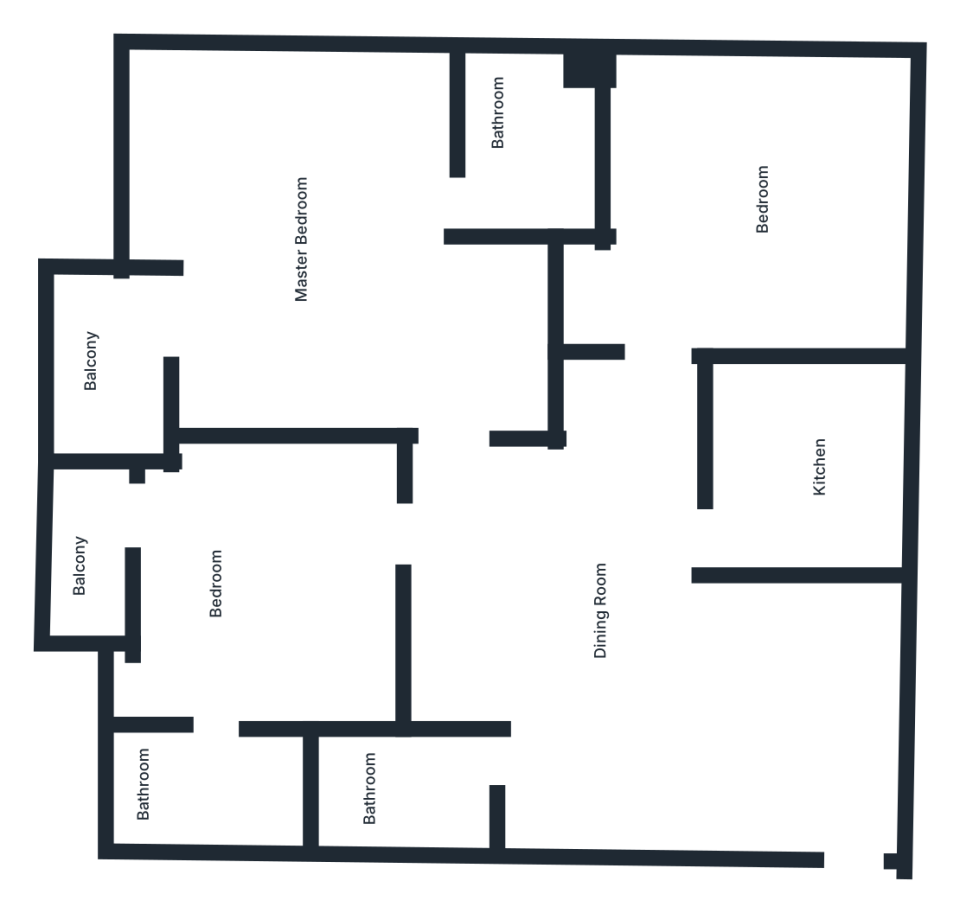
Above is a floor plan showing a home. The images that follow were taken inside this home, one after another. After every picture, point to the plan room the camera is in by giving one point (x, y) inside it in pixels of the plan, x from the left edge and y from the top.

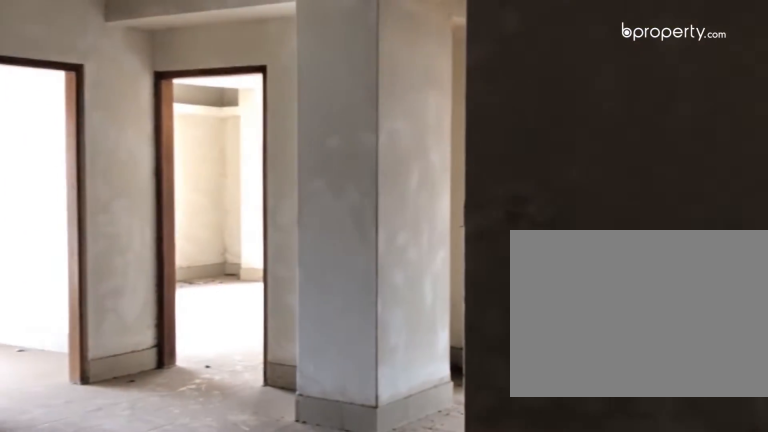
(664, 697)
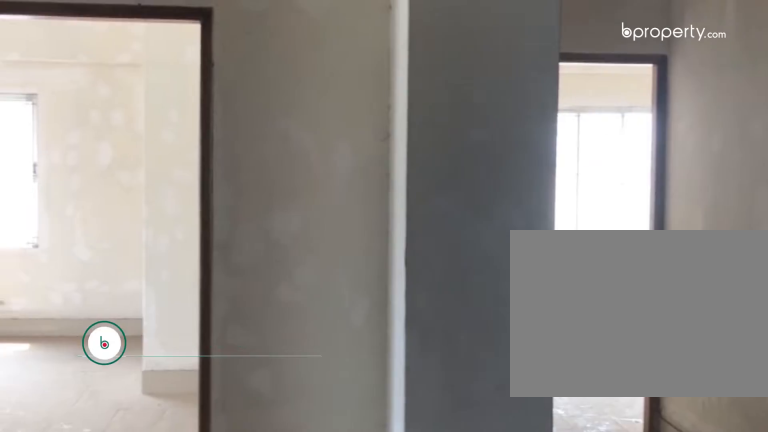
(662, 697)
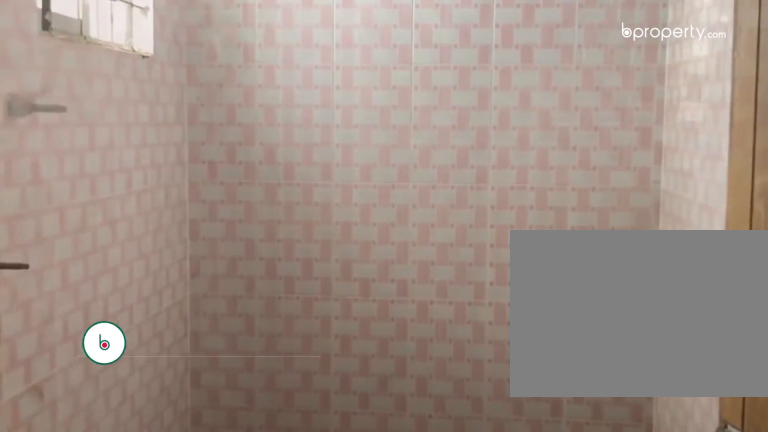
(400, 787)
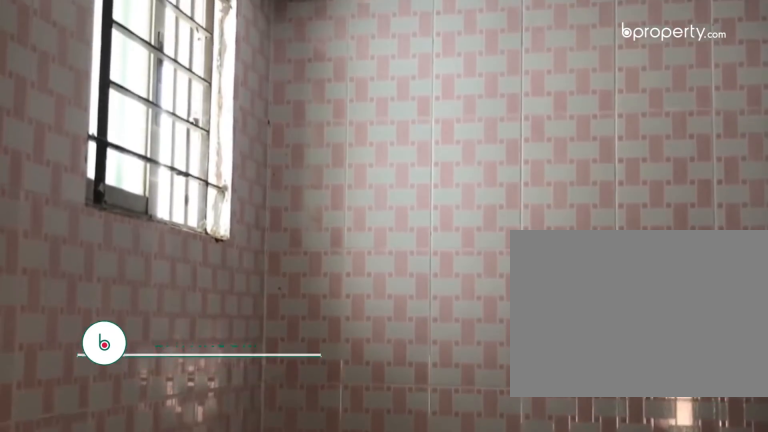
(400, 787)
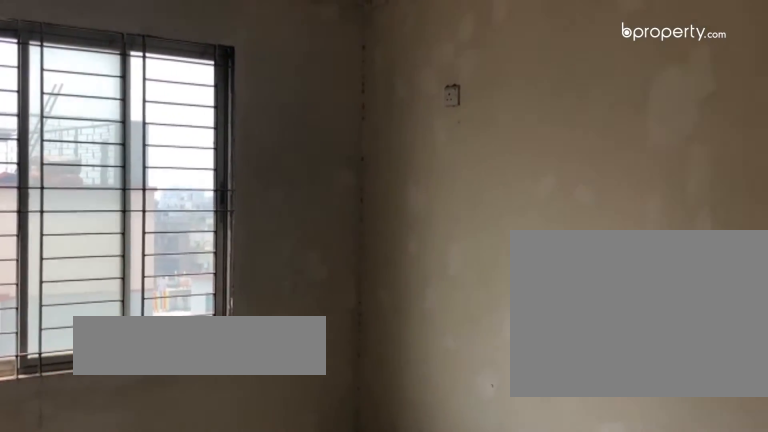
(749, 223)
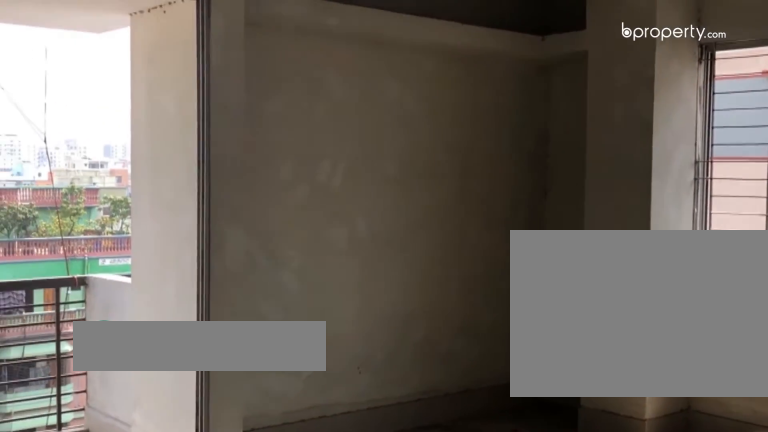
(332, 281)
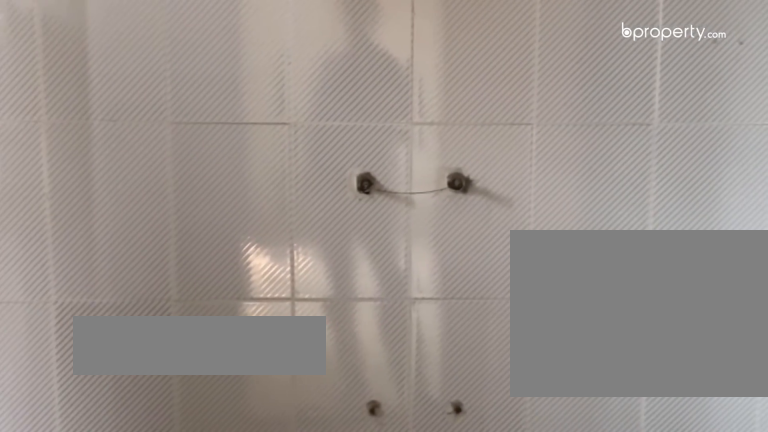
(520, 156)
